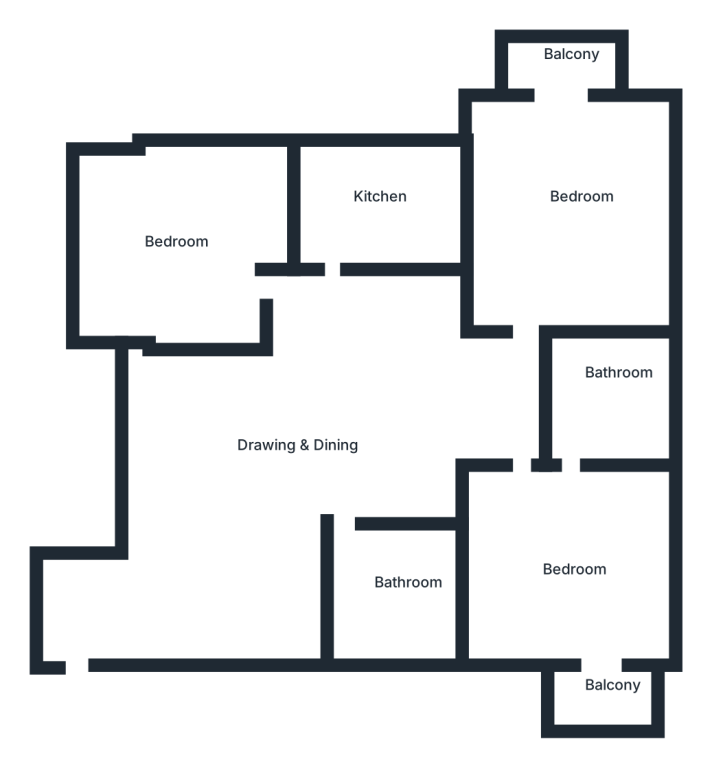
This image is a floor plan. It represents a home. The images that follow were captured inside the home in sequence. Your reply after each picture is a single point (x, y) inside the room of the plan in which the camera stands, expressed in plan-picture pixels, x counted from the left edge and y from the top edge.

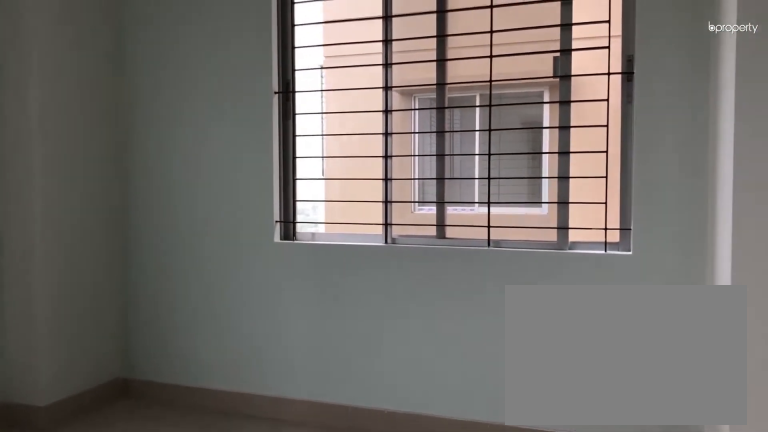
(573, 195)
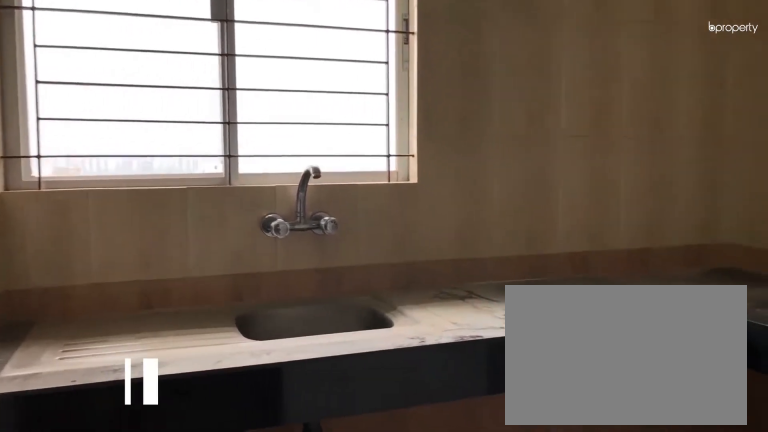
(367, 206)
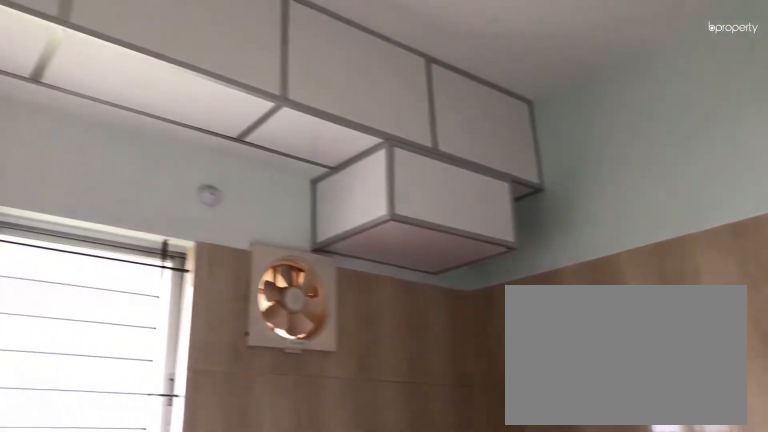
(367, 206)
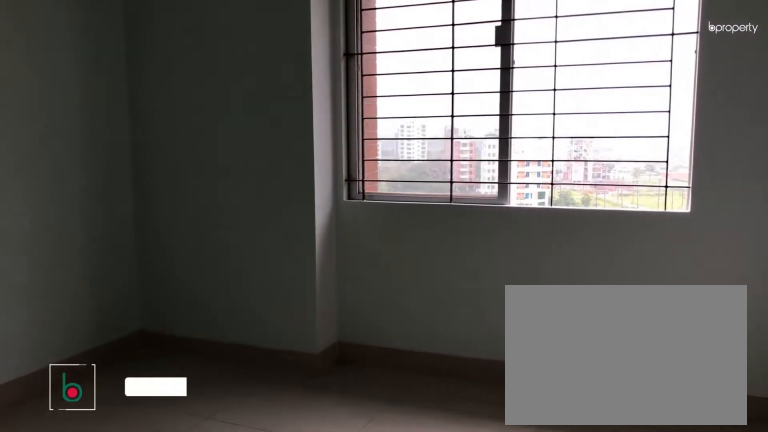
(181, 257)
